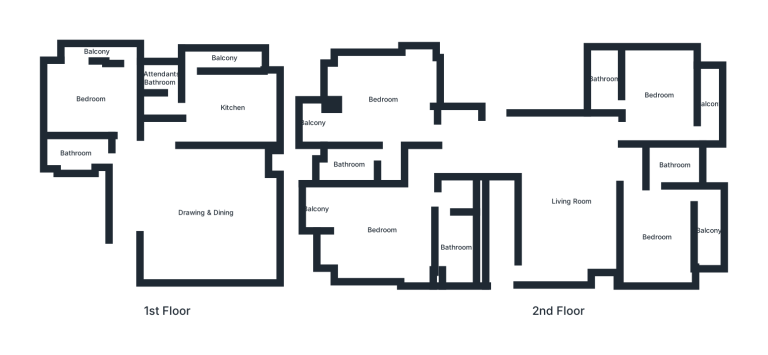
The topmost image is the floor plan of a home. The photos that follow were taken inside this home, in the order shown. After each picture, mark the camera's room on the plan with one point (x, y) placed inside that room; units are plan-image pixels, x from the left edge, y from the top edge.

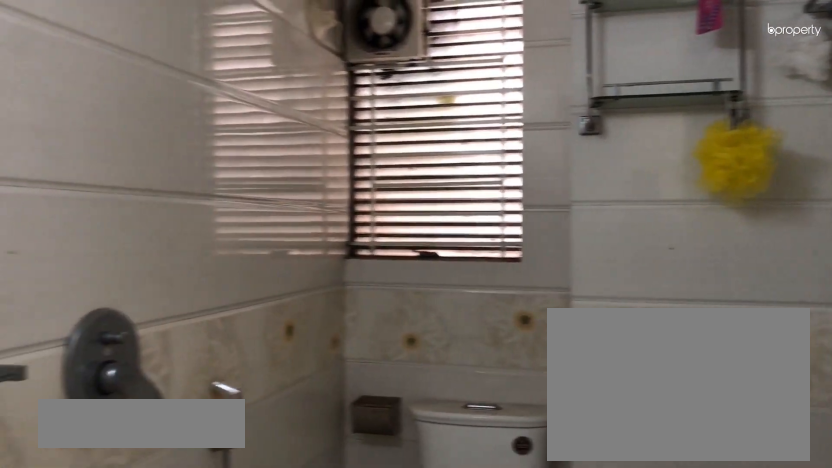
(348, 164)
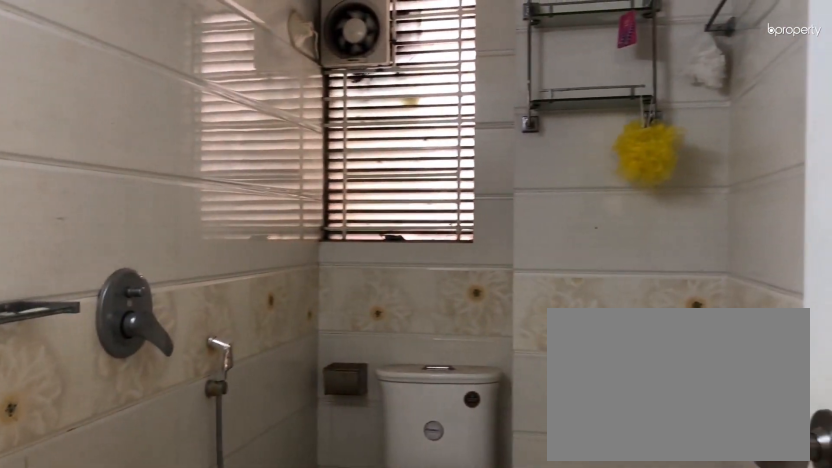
(348, 164)
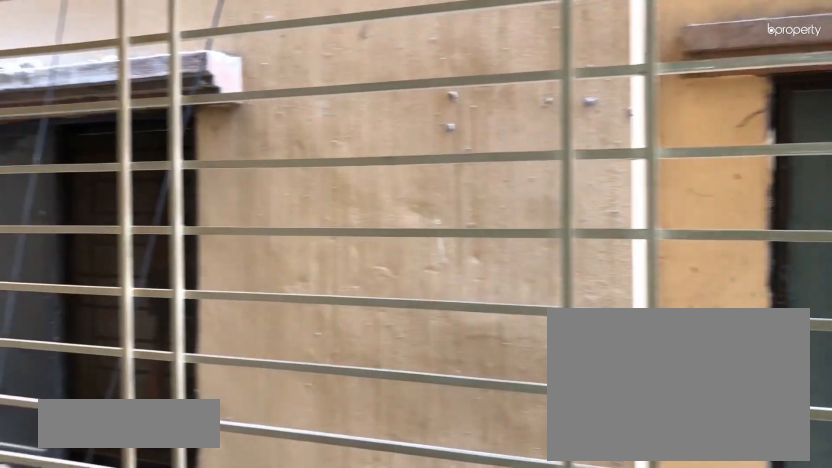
(709, 103)
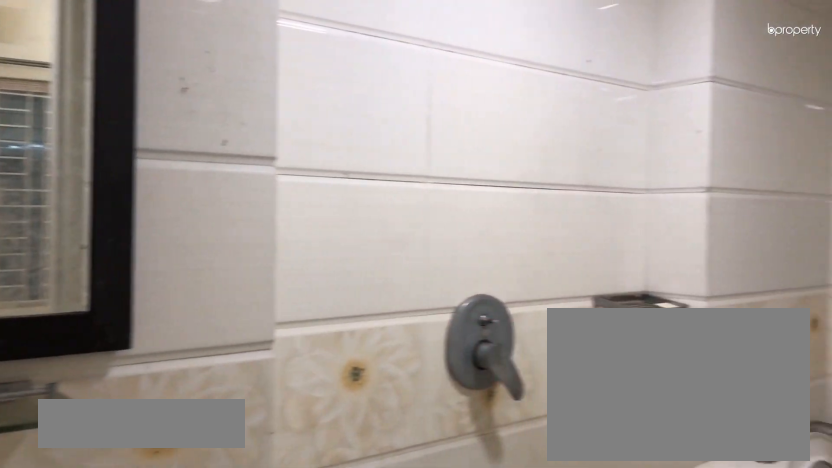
(604, 79)
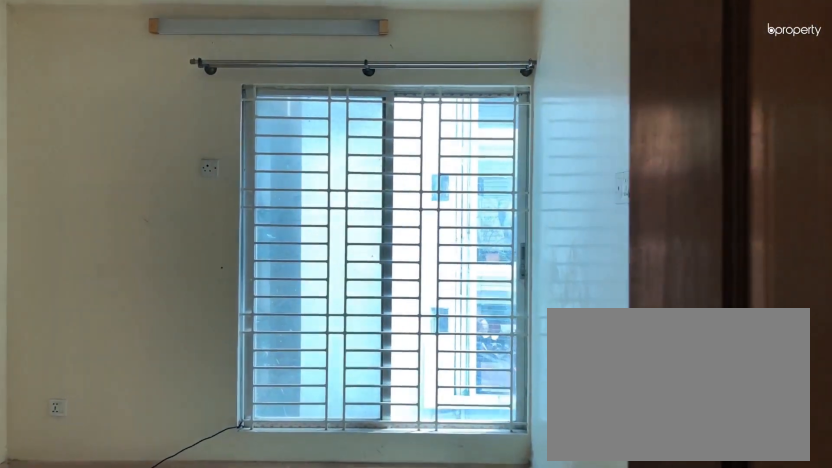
(656, 237)
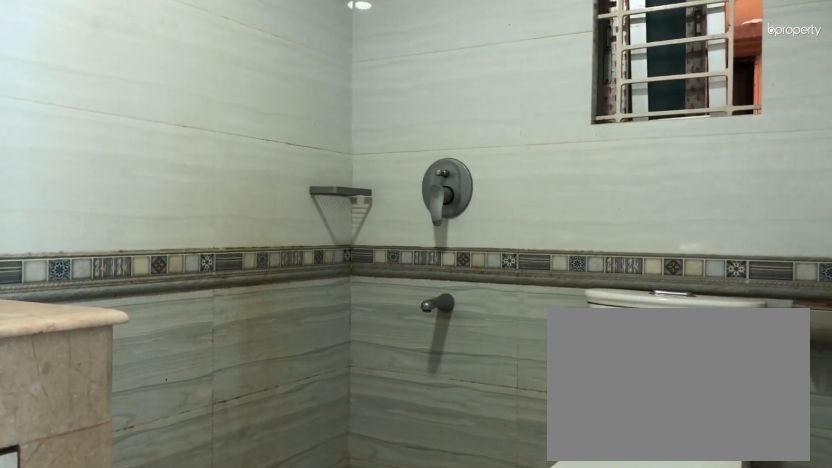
(674, 165)
